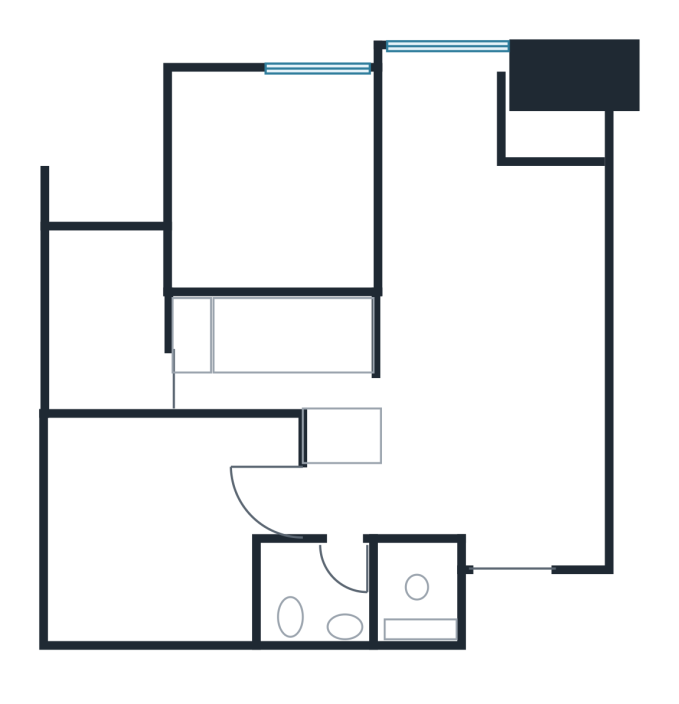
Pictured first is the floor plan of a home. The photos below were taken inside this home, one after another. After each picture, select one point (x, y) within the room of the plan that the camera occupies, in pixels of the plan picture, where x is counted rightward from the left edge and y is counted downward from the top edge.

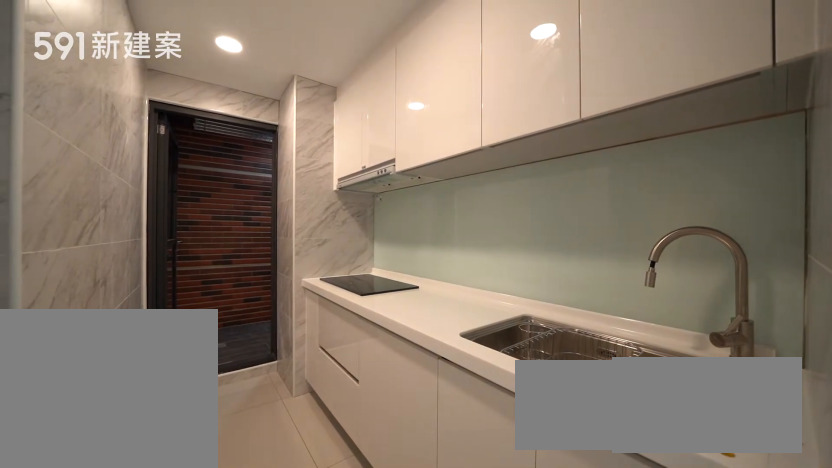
(279, 359)
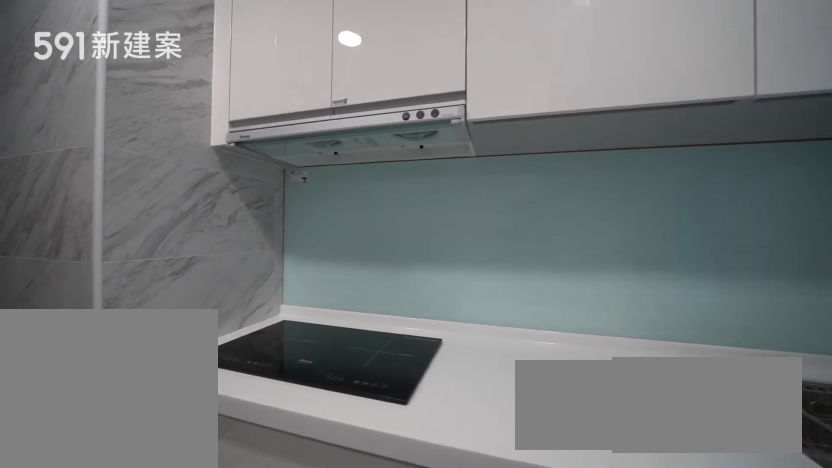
(279, 359)
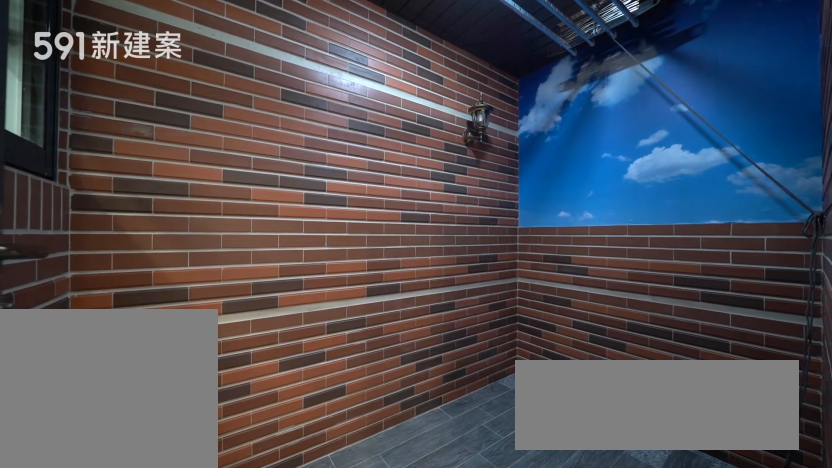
(104, 312)
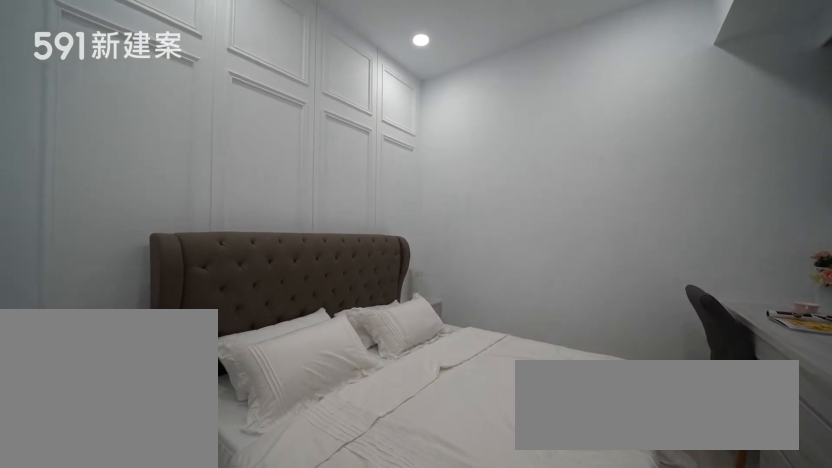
(158, 526)
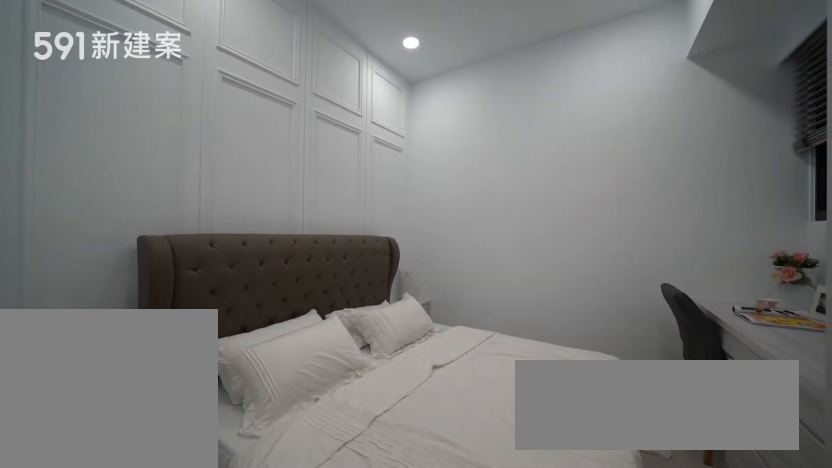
(158, 526)
